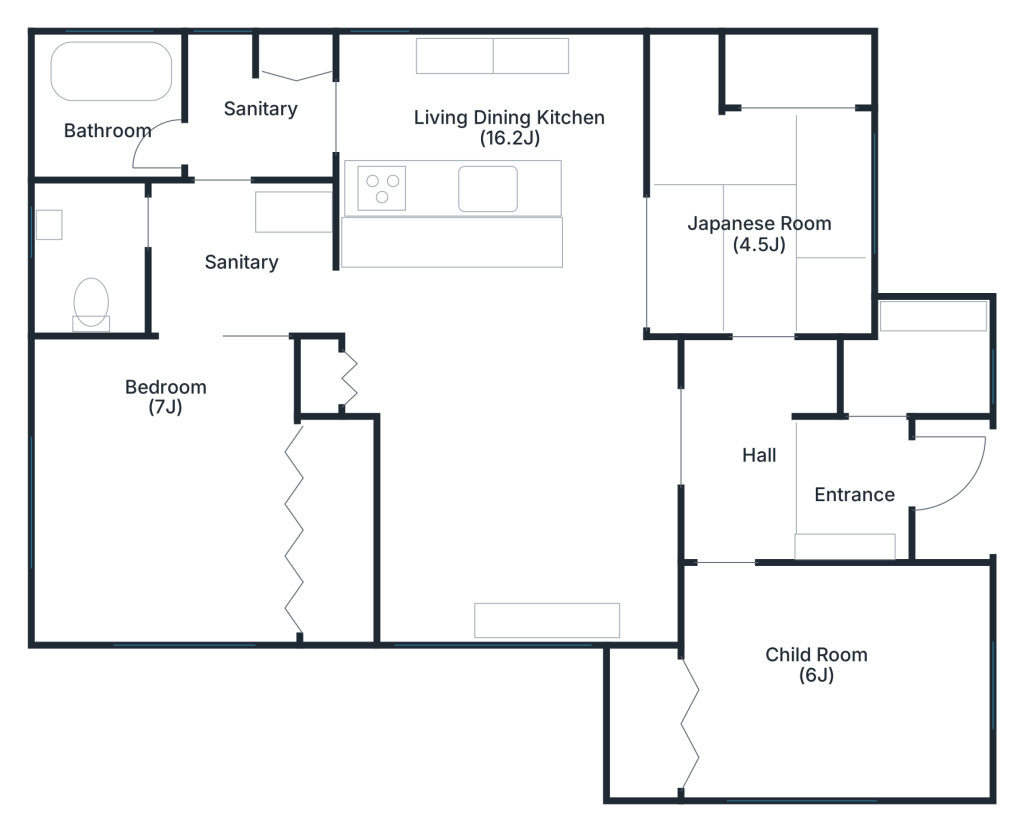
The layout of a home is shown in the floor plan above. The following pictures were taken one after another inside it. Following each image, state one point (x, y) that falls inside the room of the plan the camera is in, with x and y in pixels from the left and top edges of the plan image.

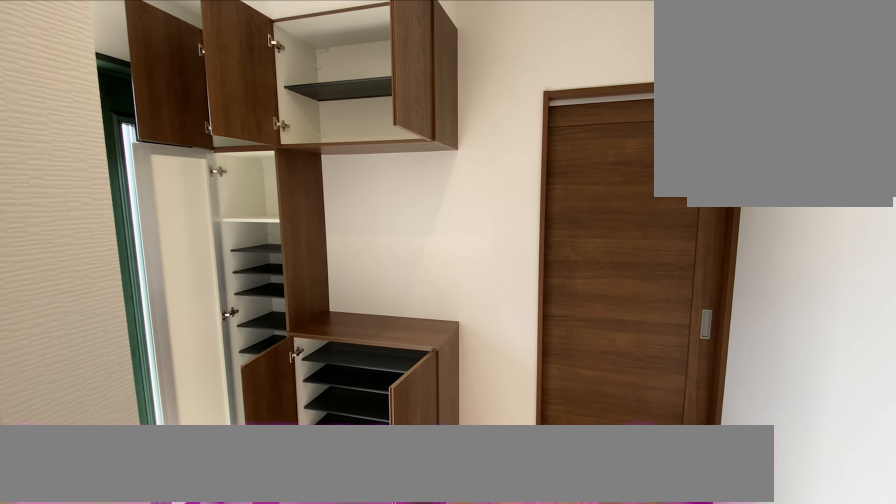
(850, 481)
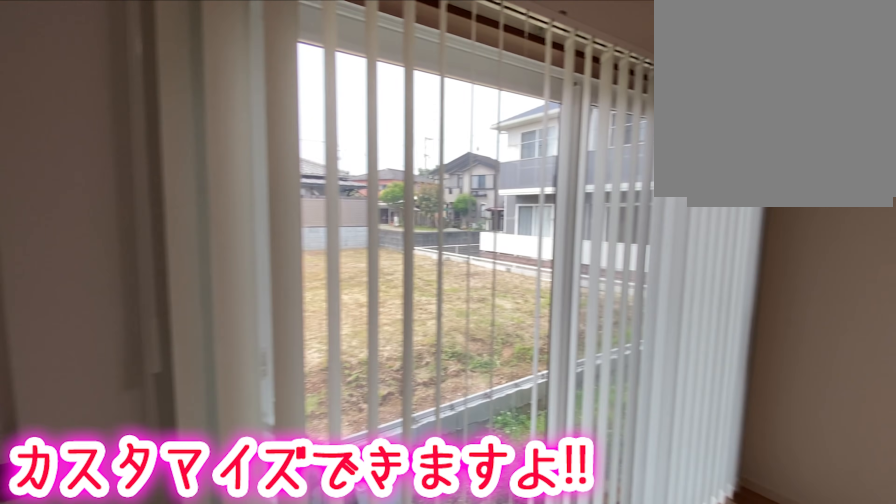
(515, 432)
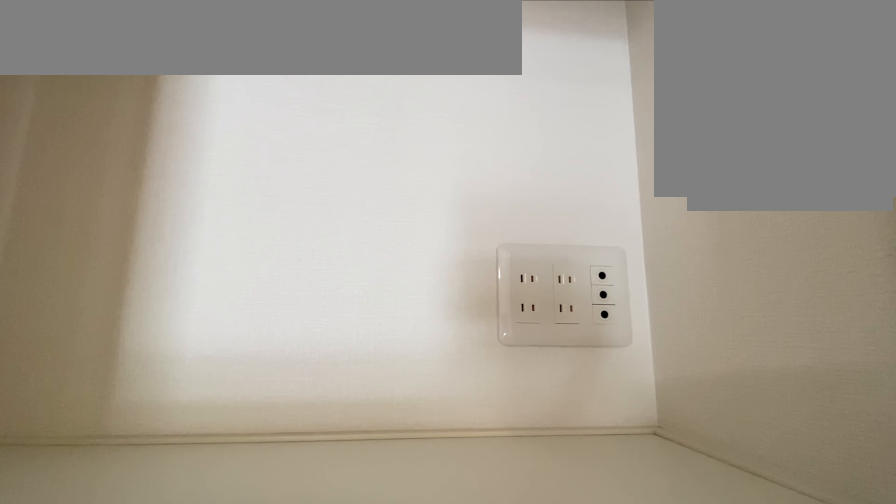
(515, 432)
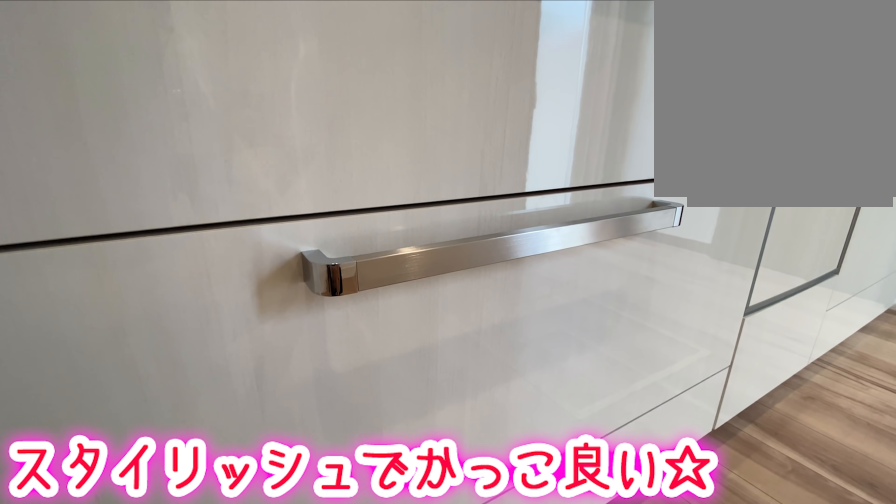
(457, 121)
